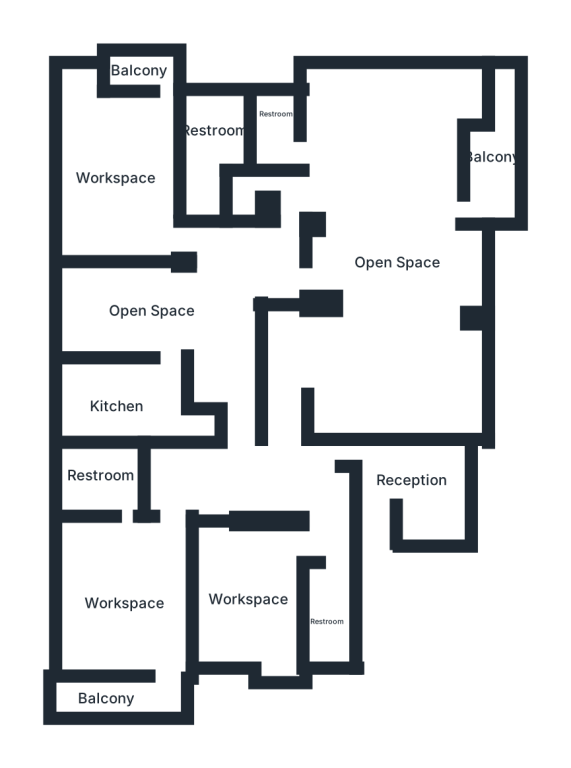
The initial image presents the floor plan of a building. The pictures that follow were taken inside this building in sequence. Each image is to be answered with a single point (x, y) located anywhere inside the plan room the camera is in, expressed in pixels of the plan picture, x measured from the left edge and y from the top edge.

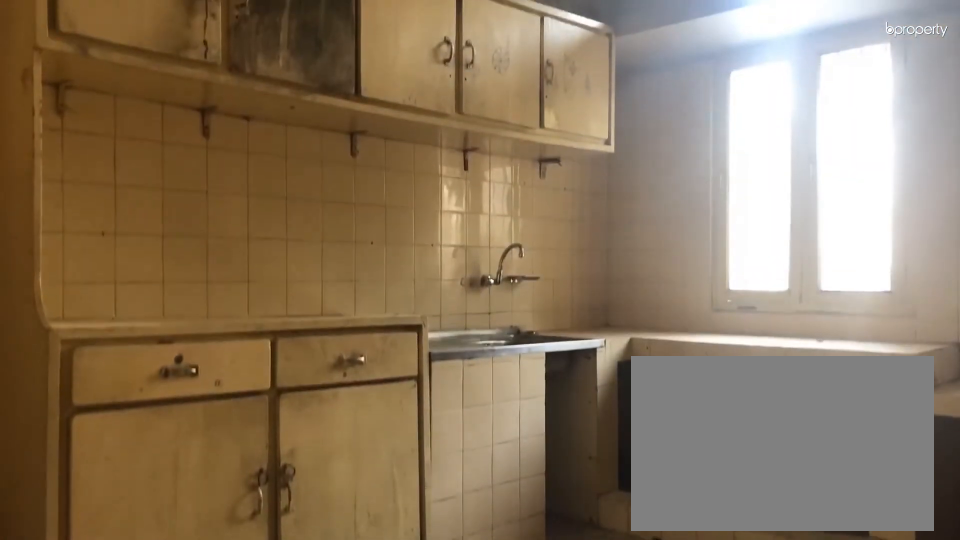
(116, 410)
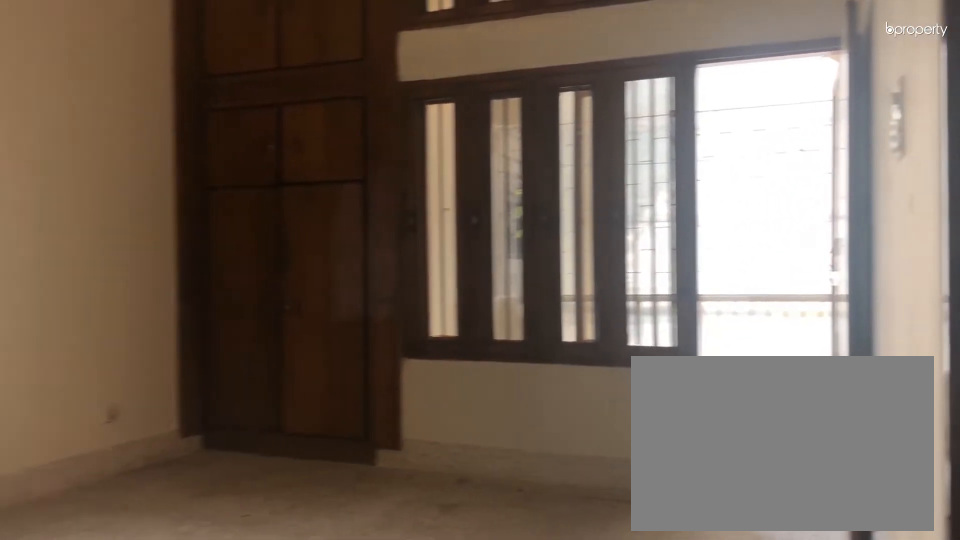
(116, 181)
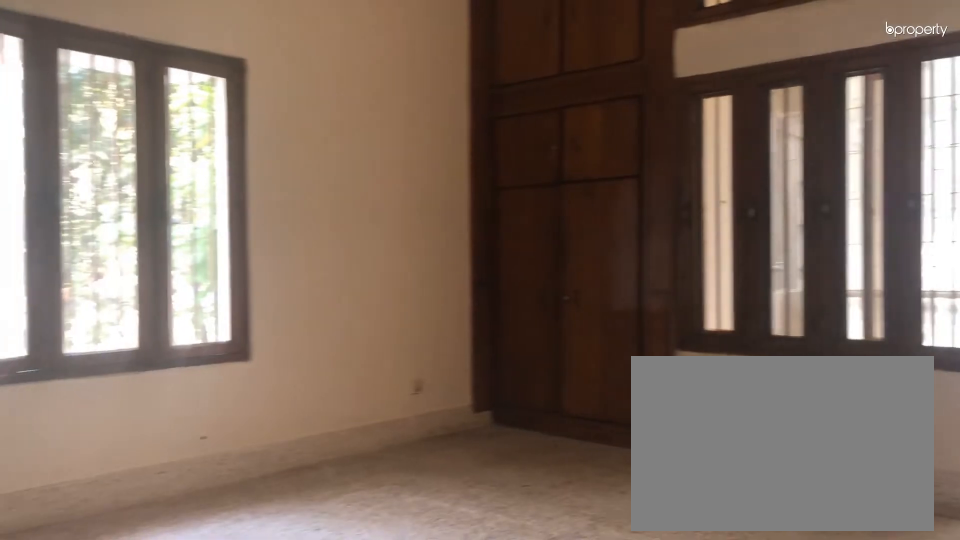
(116, 181)
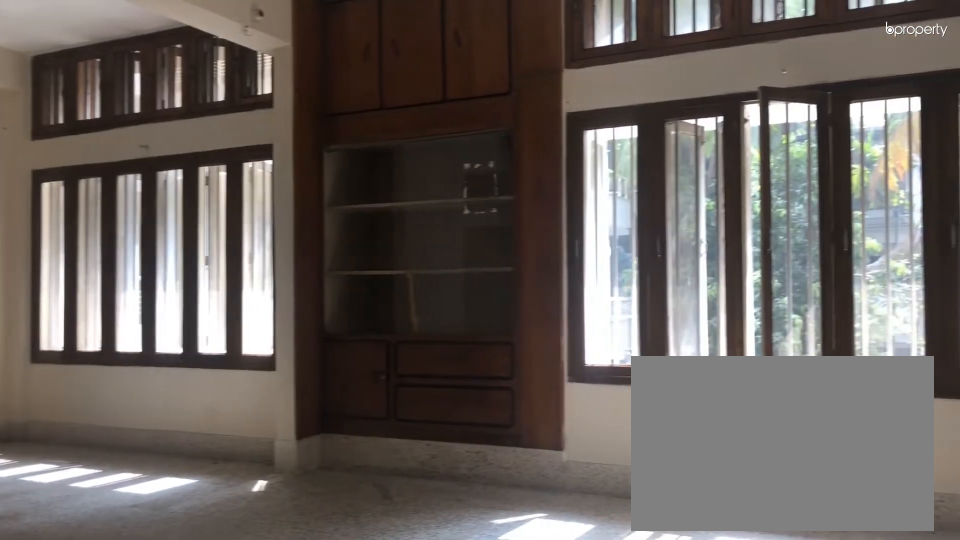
(386, 359)
